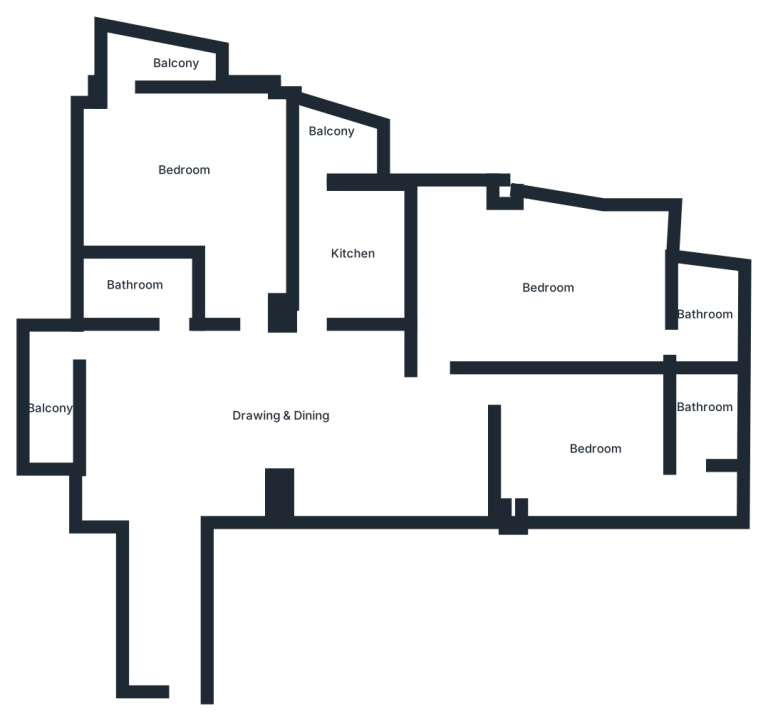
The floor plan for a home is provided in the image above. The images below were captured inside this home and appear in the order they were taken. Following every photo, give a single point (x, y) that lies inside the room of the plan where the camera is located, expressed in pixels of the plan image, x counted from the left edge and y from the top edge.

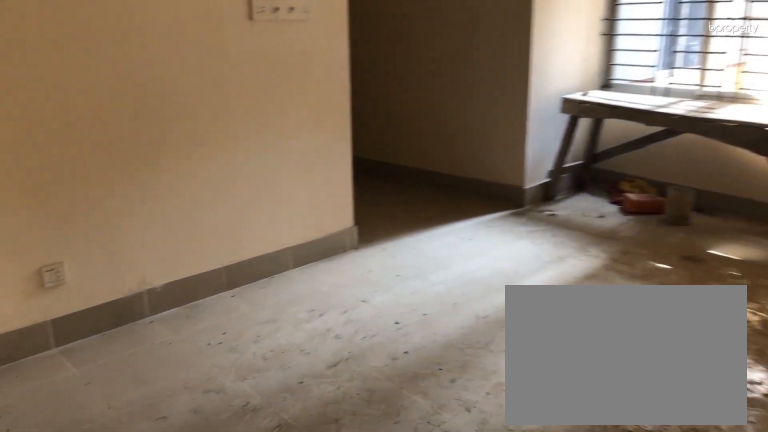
(283, 405)
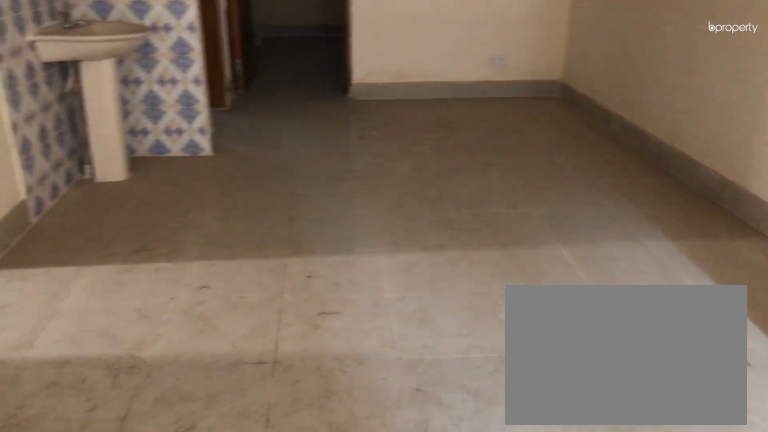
(283, 405)
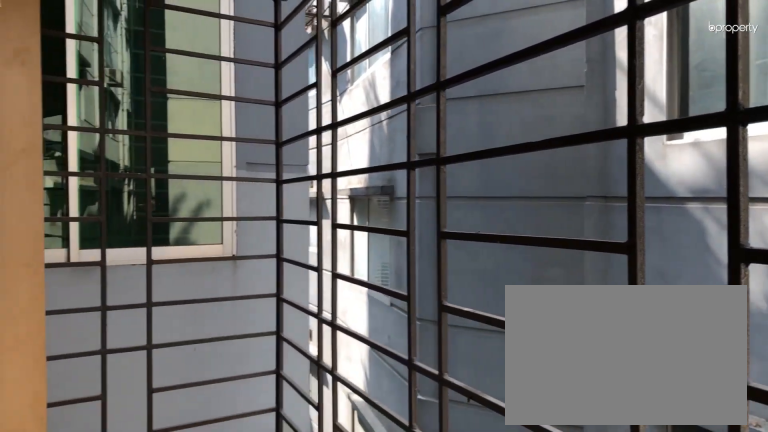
(150, 61)
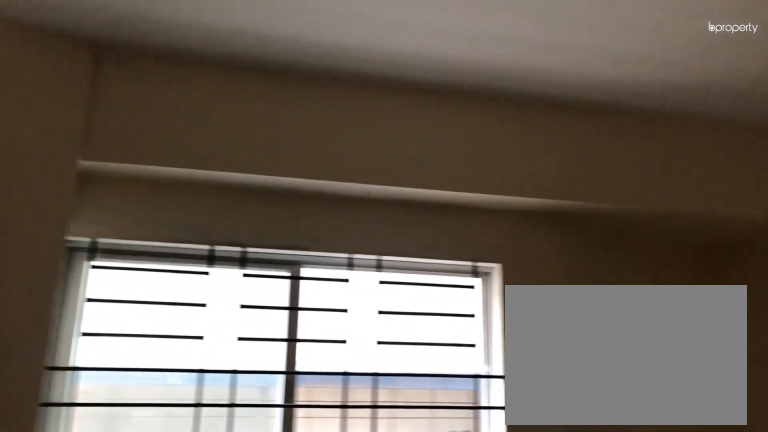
(538, 292)
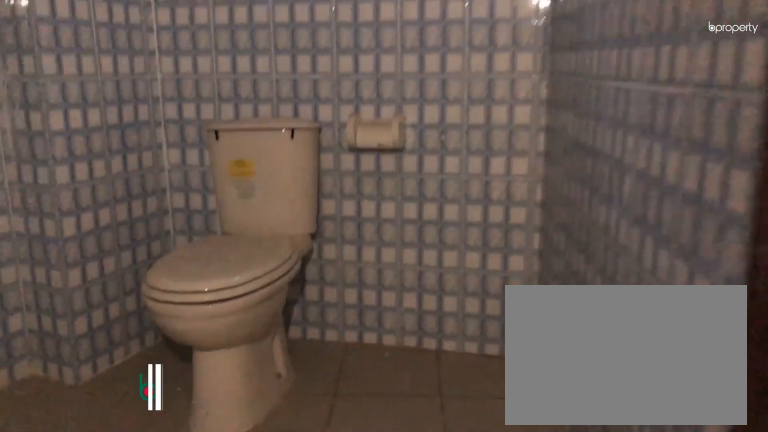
(706, 314)
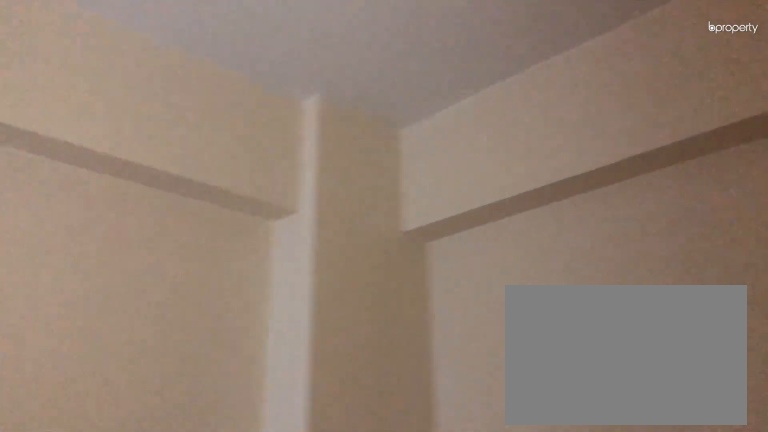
(595, 454)
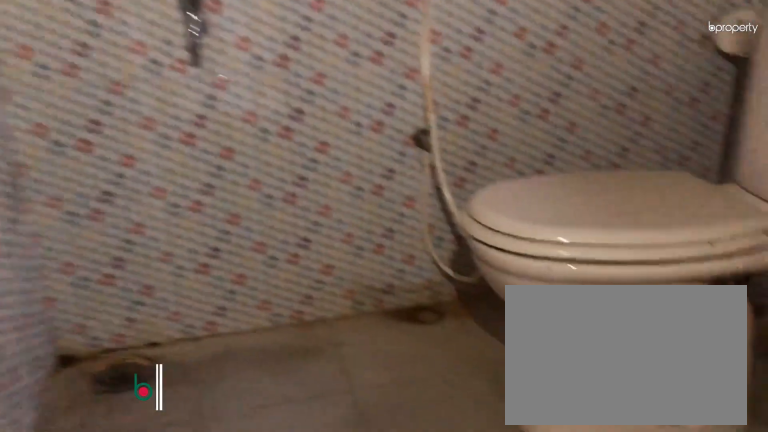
(702, 414)
